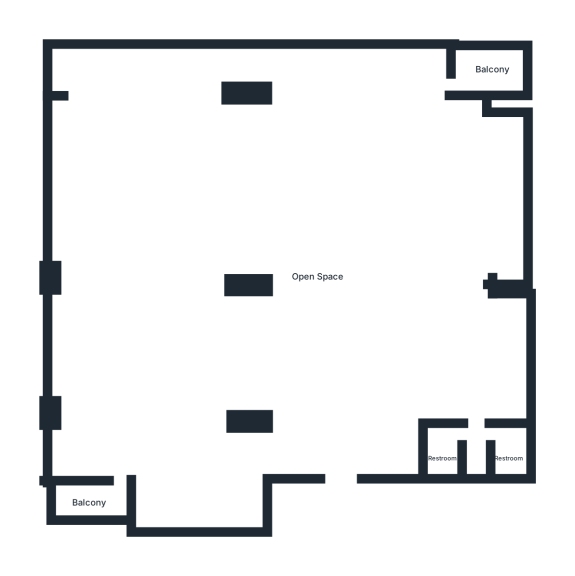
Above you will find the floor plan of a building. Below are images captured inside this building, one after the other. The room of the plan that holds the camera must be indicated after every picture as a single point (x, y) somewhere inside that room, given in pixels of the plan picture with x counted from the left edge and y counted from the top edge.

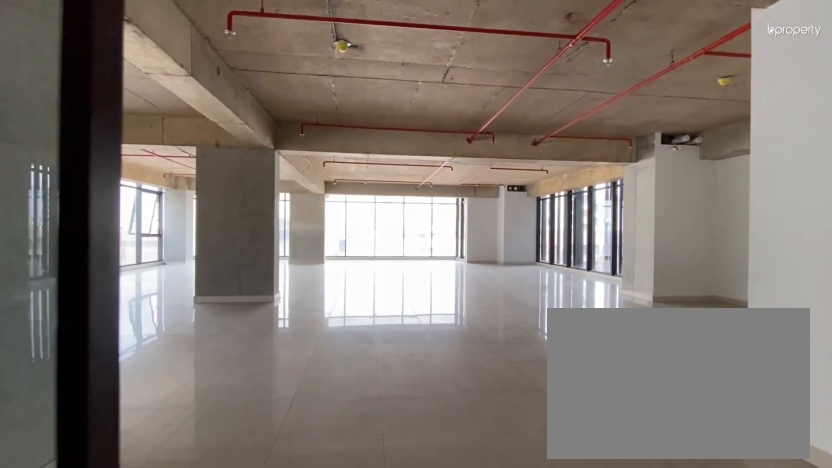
(341, 456)
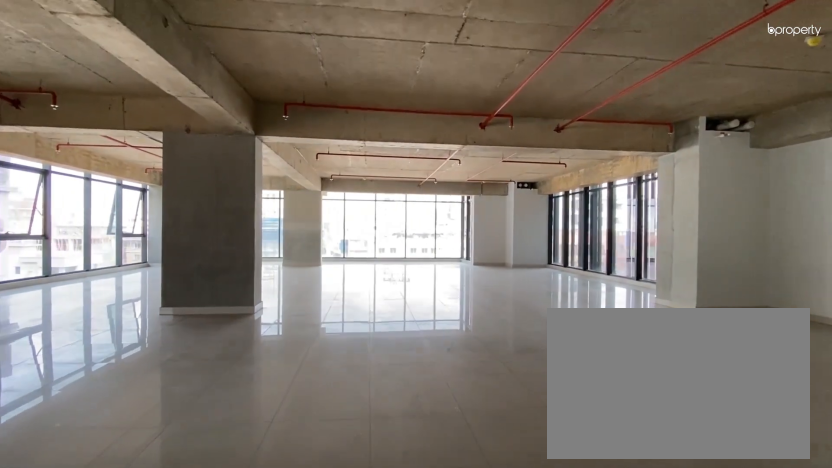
(341, 456)
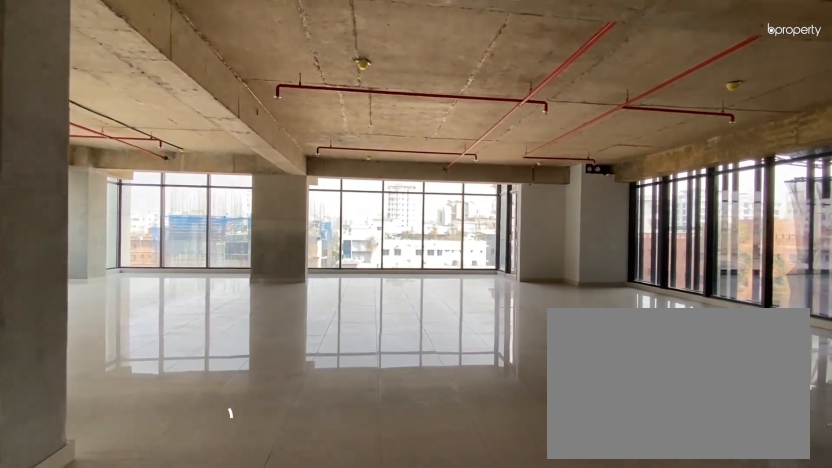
(319, 287)
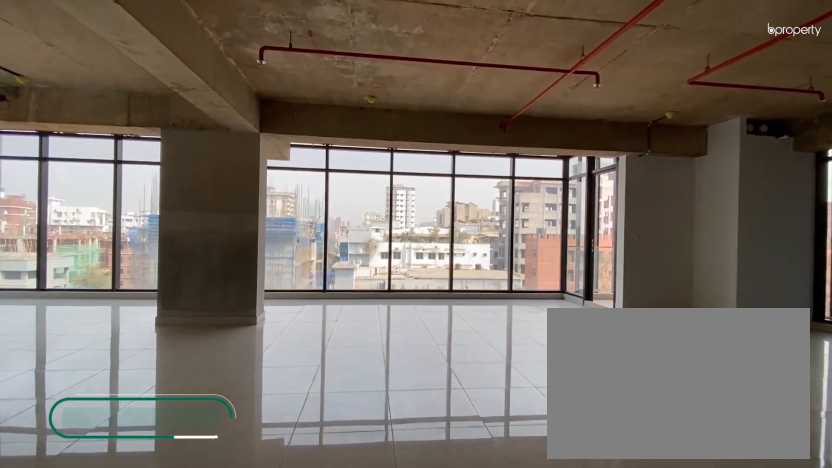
(318, 141)
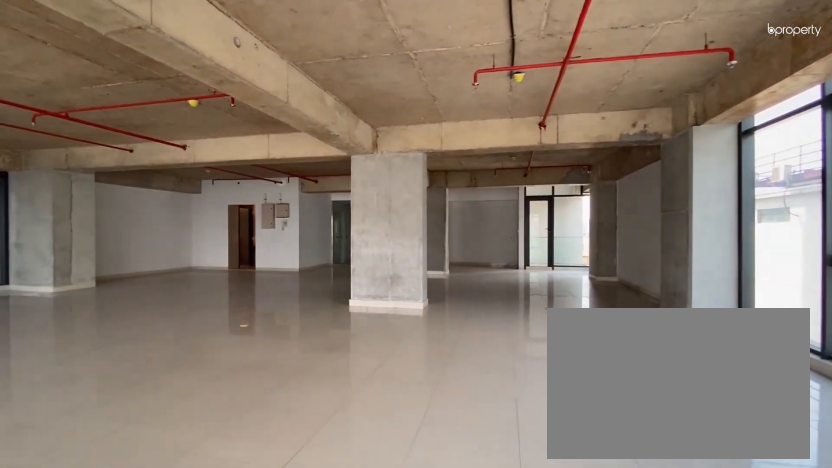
(185, 216)
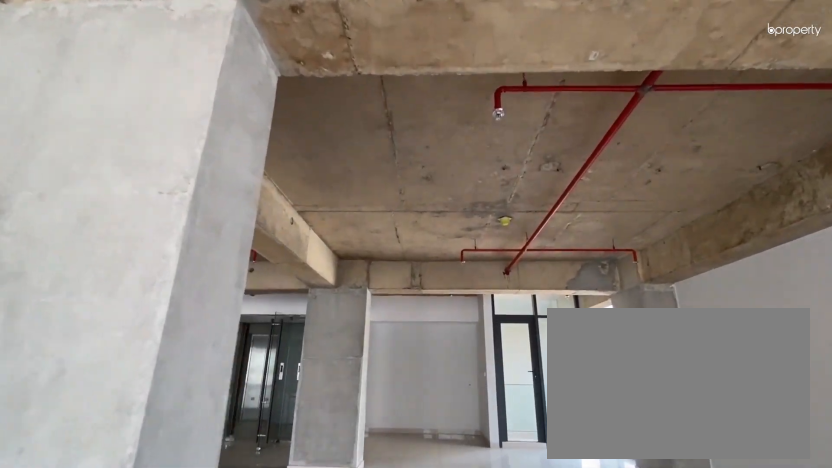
(169, 402)
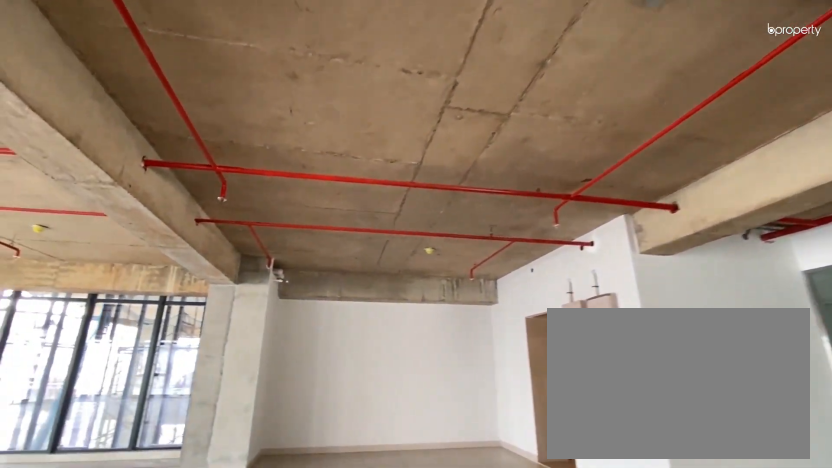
(169, 402)
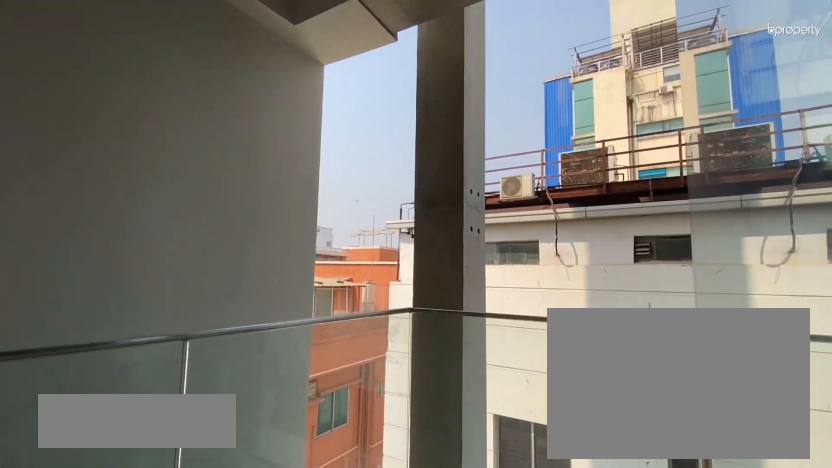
(88, 502)
